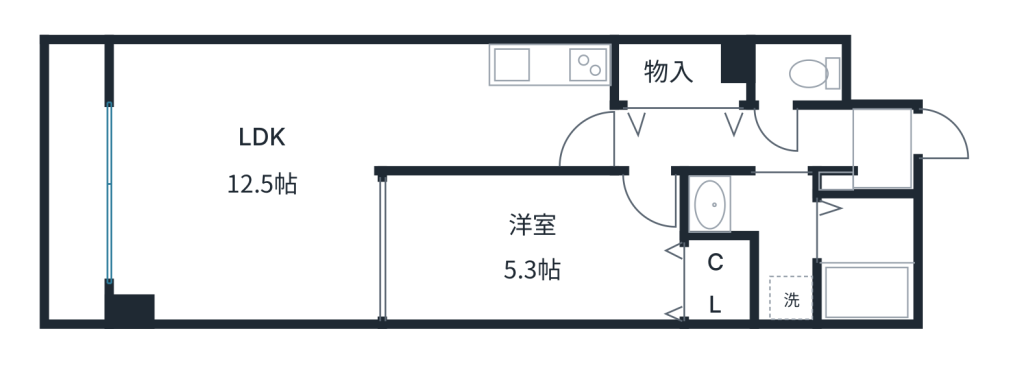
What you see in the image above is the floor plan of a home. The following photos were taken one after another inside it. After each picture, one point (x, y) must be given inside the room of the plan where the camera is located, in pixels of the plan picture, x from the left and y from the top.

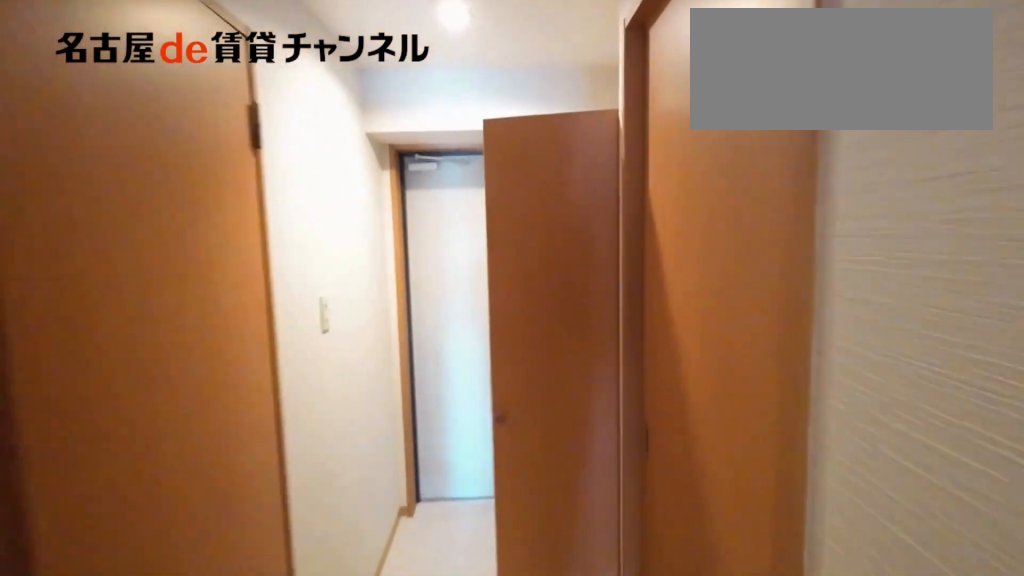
(736, 140)
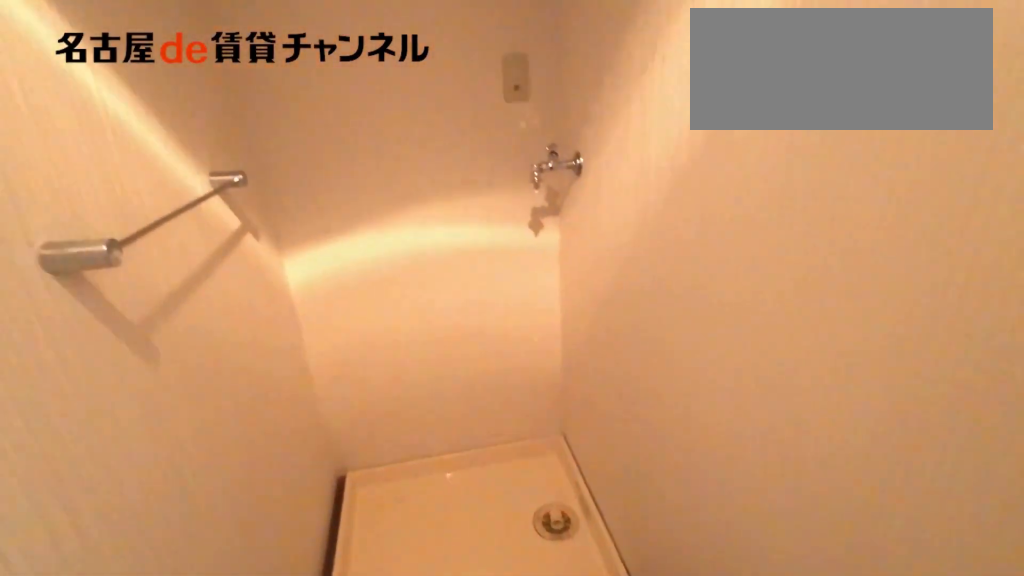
(763, 235)
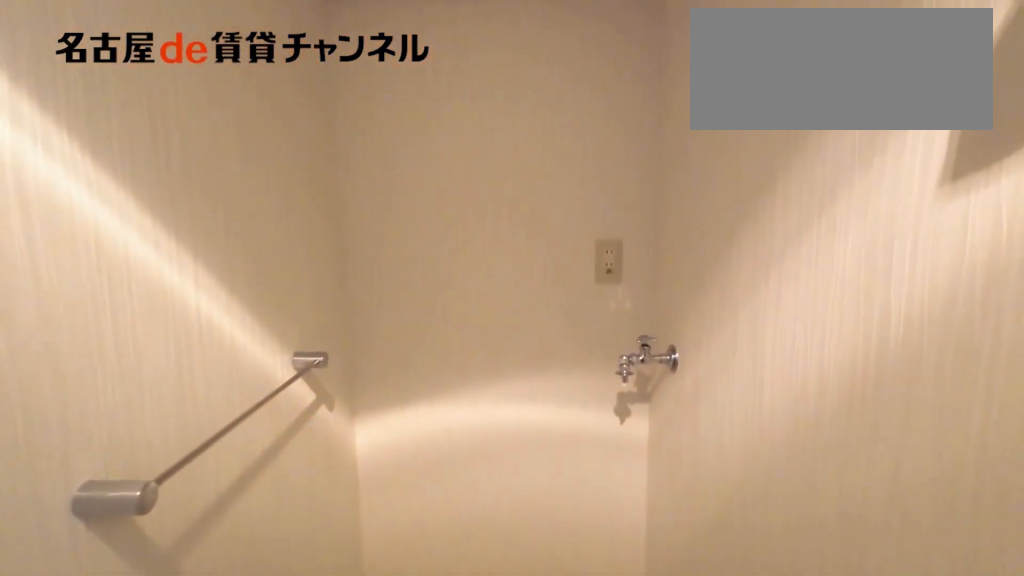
(763, 235)
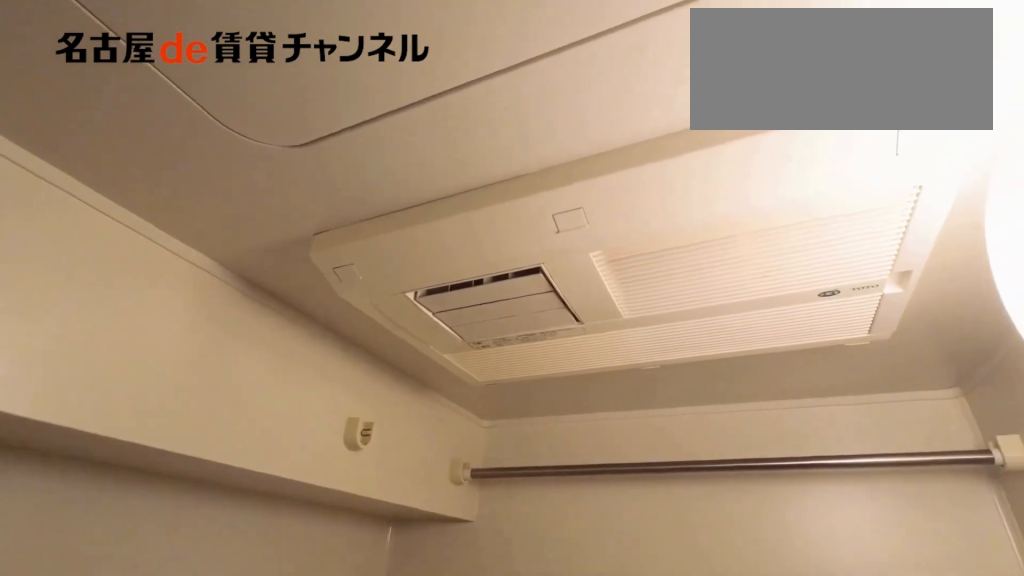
(866, 259)
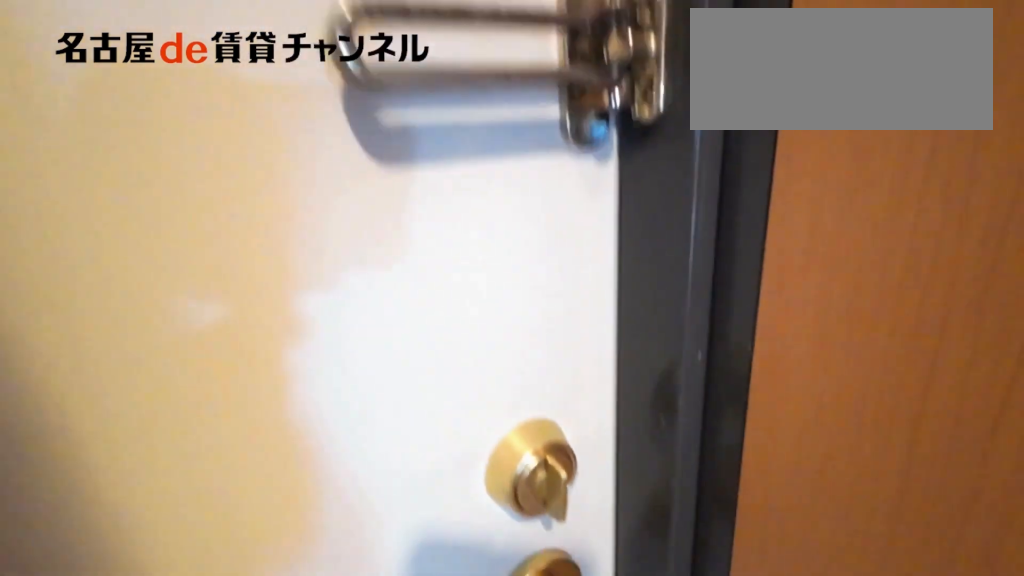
(883, 149)
